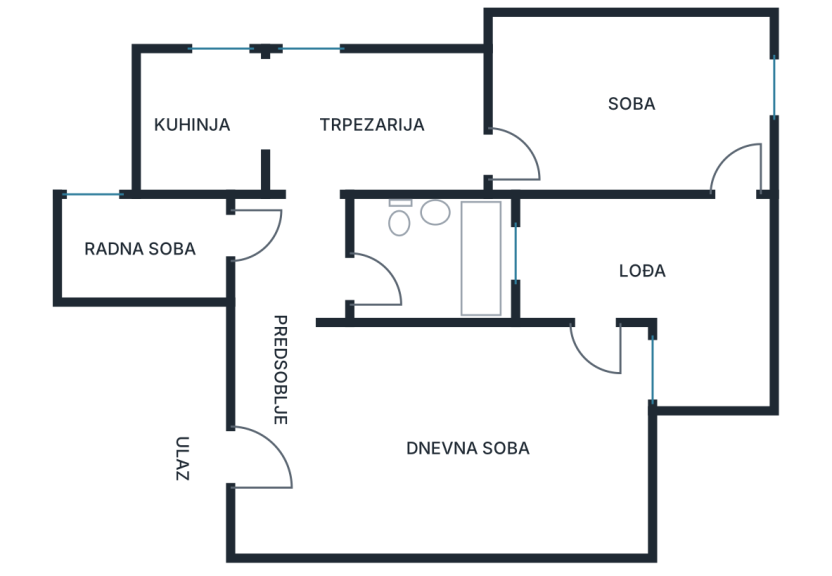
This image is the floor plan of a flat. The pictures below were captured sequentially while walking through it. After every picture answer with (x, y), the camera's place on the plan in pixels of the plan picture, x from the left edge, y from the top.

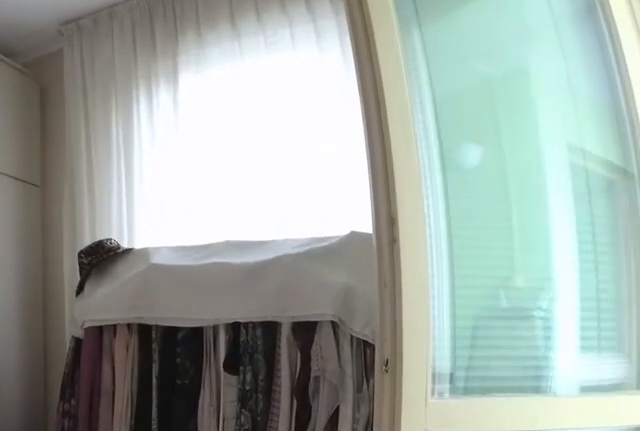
(671, 149)
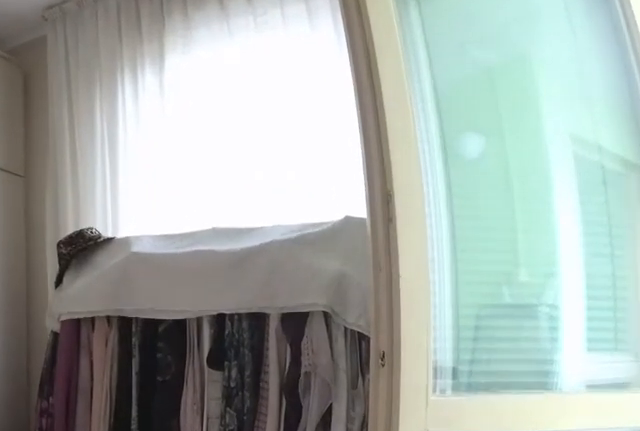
(686, 148)
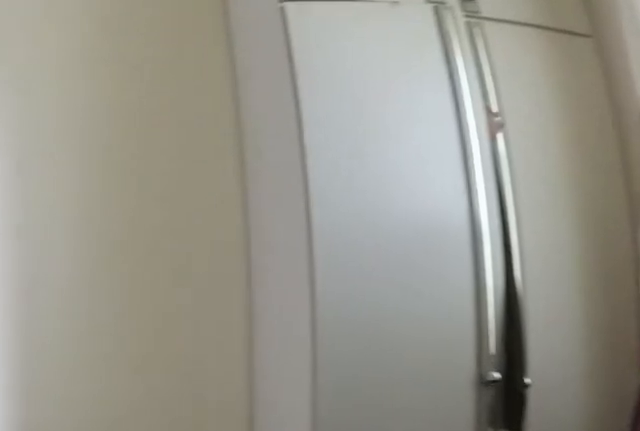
(727, 141)
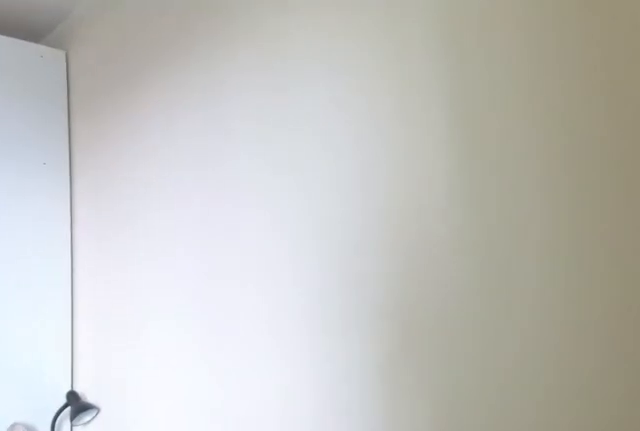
(743, 125)
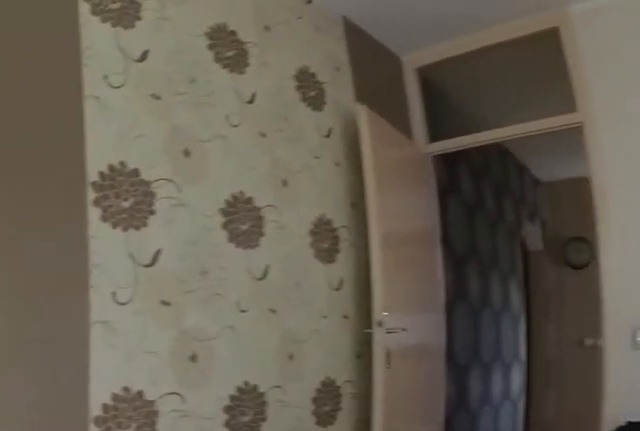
(728, 93)
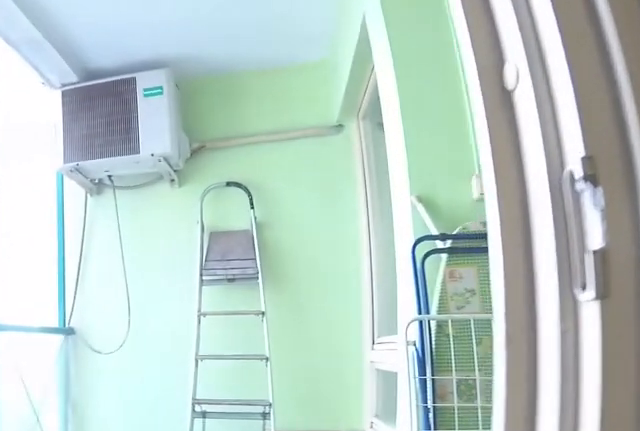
(728, 163)
